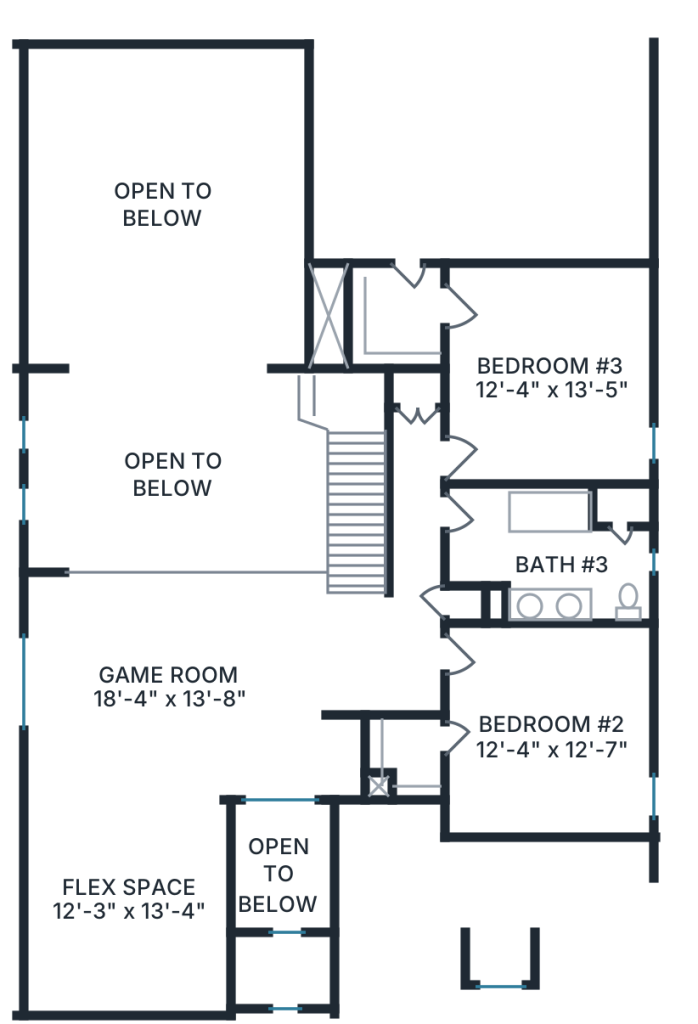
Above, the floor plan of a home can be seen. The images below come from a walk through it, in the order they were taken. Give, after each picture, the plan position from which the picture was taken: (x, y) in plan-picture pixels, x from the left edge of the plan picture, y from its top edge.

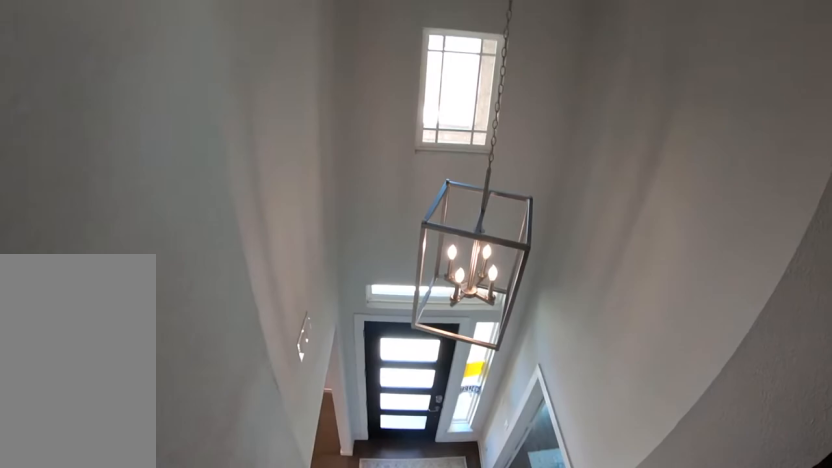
(271, 796)
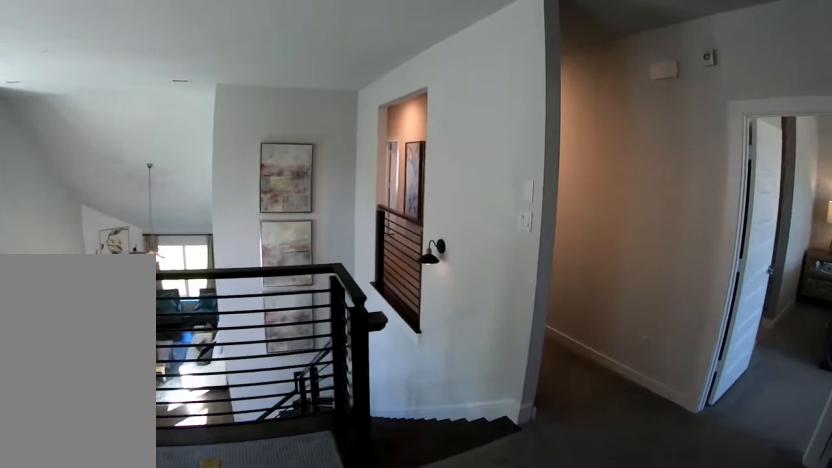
(271, 753)
